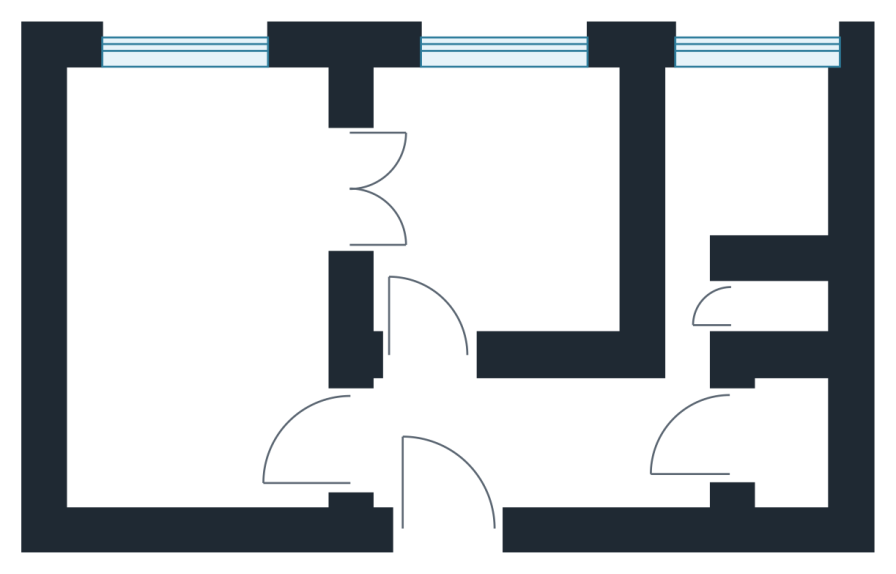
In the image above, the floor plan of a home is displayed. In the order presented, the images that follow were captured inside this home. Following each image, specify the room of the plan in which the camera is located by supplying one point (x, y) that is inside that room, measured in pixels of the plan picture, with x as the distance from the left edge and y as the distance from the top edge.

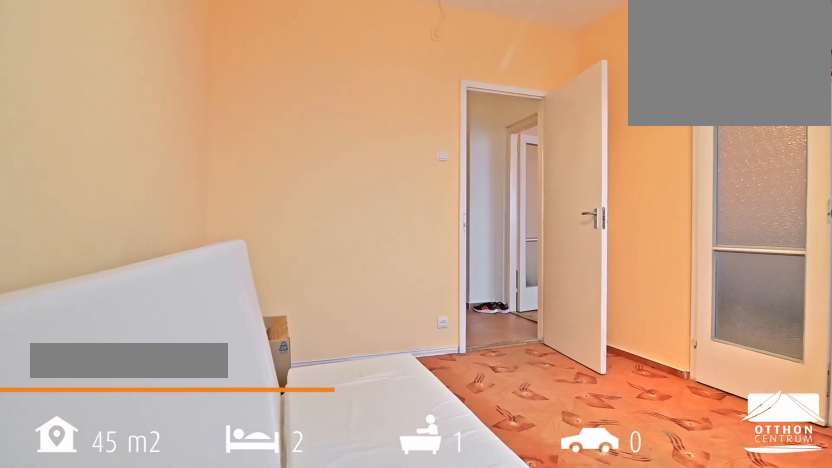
(508, 192)
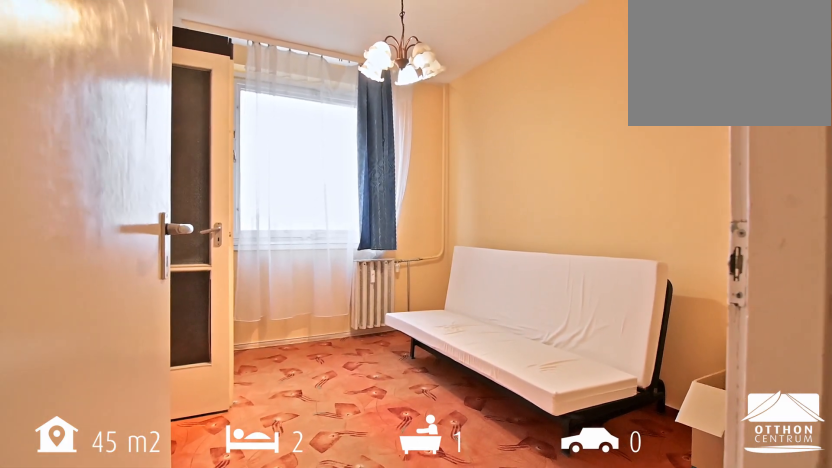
(508, 192)
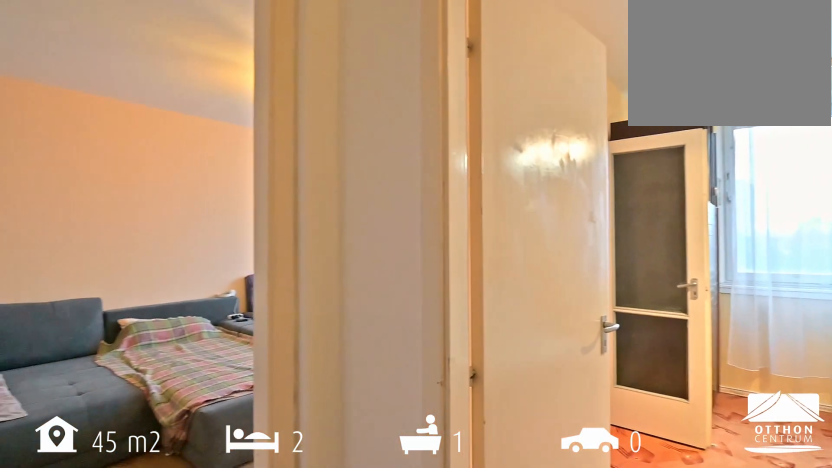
(529, 447)
